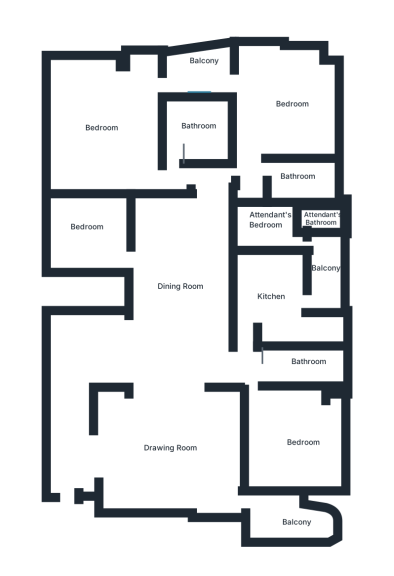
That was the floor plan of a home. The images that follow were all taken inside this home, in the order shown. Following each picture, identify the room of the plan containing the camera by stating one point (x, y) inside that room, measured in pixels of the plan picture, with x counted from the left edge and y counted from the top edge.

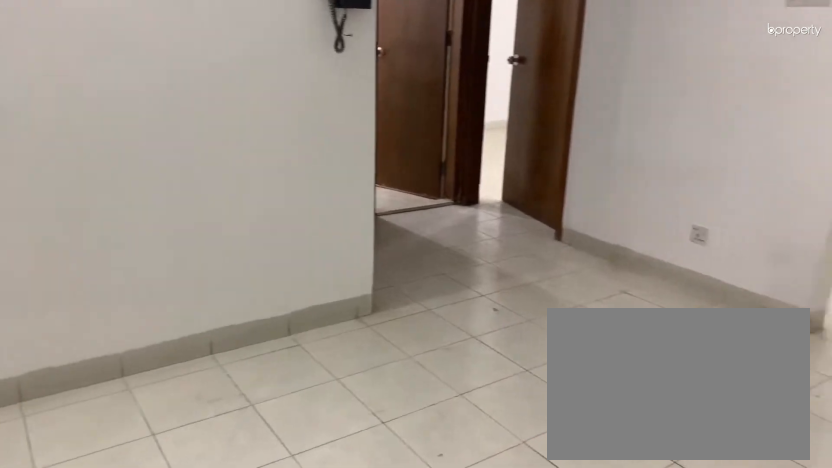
(180, 276)
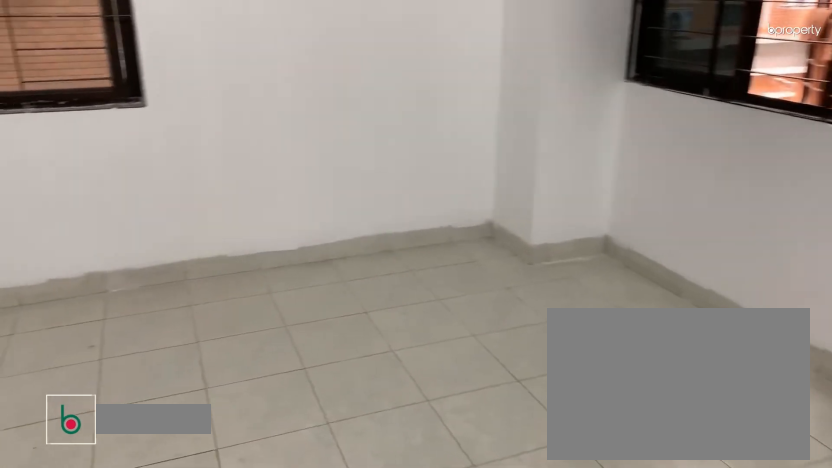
(290, 443)
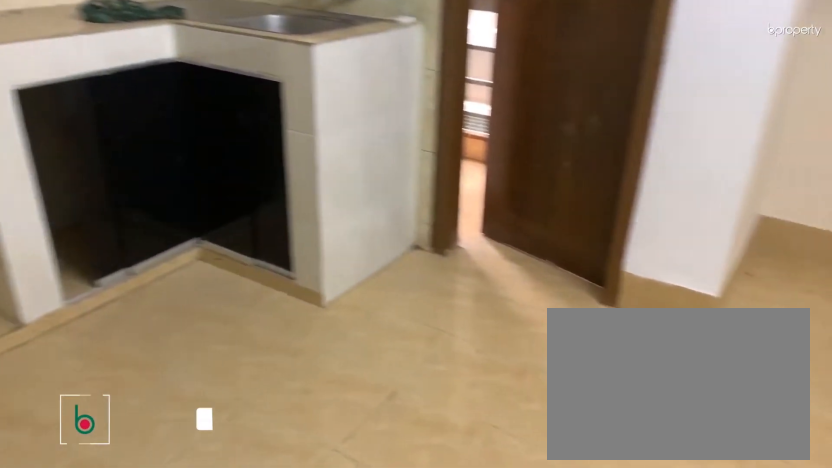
(270, 291)
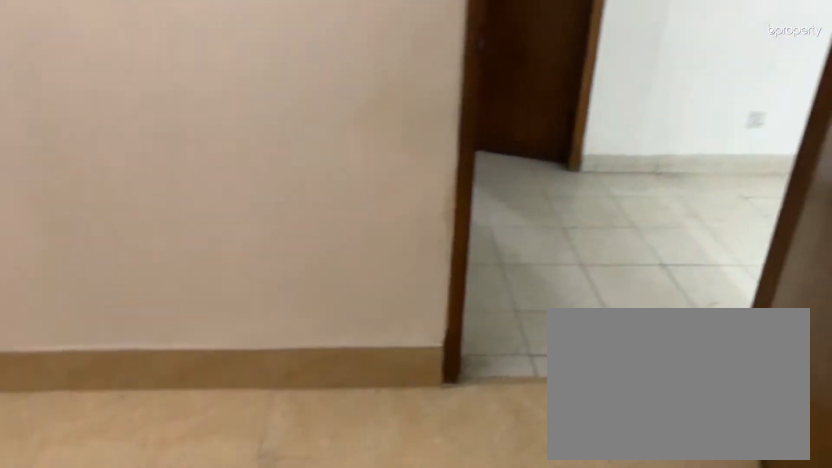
(270, 291)
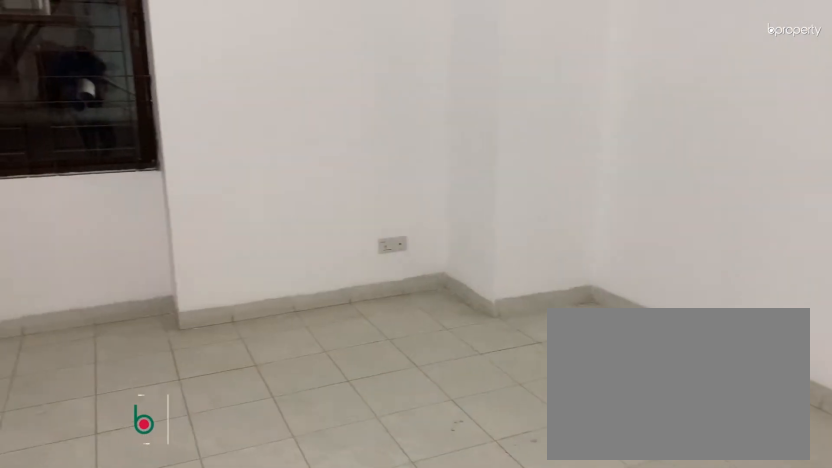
(274, 109)
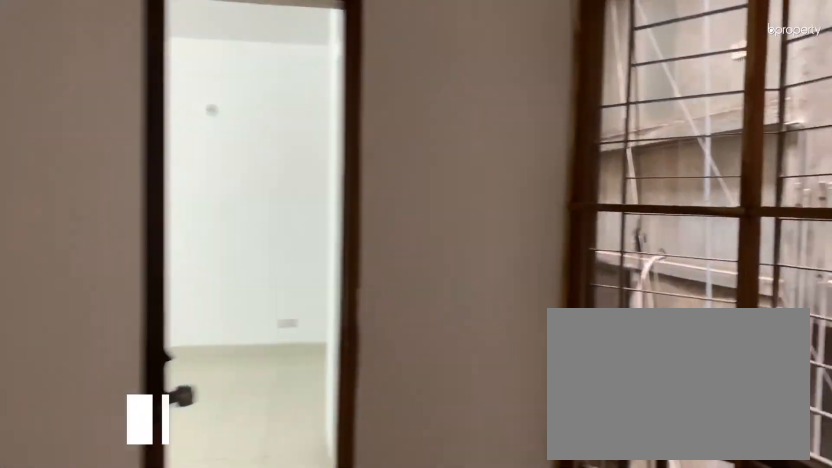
(198, 70)
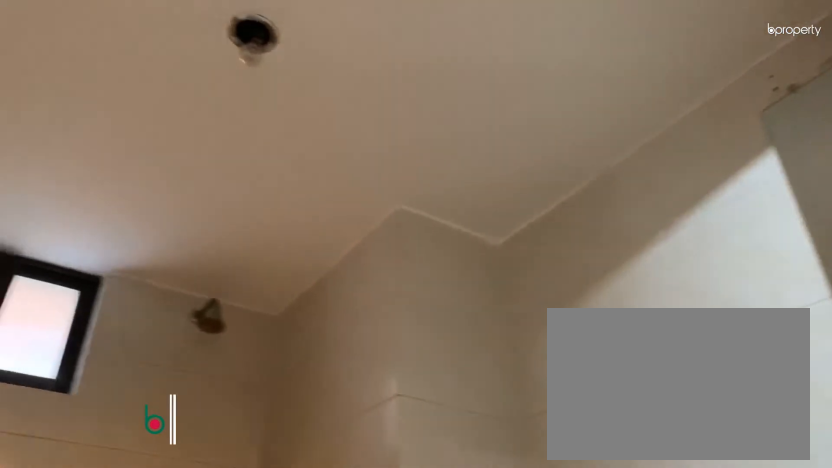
(297, 169)
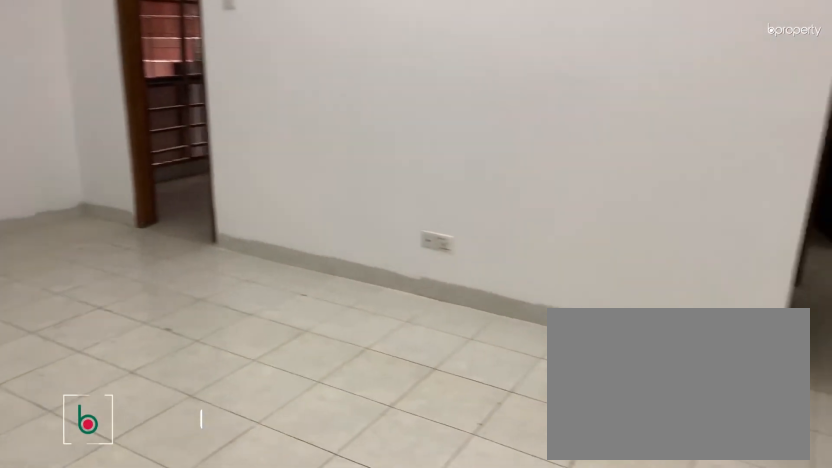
(115, 140)
